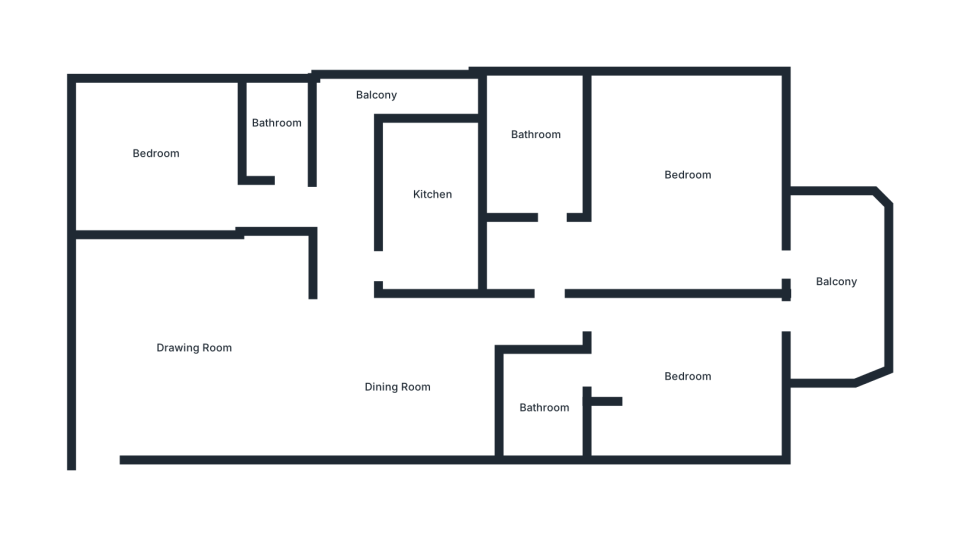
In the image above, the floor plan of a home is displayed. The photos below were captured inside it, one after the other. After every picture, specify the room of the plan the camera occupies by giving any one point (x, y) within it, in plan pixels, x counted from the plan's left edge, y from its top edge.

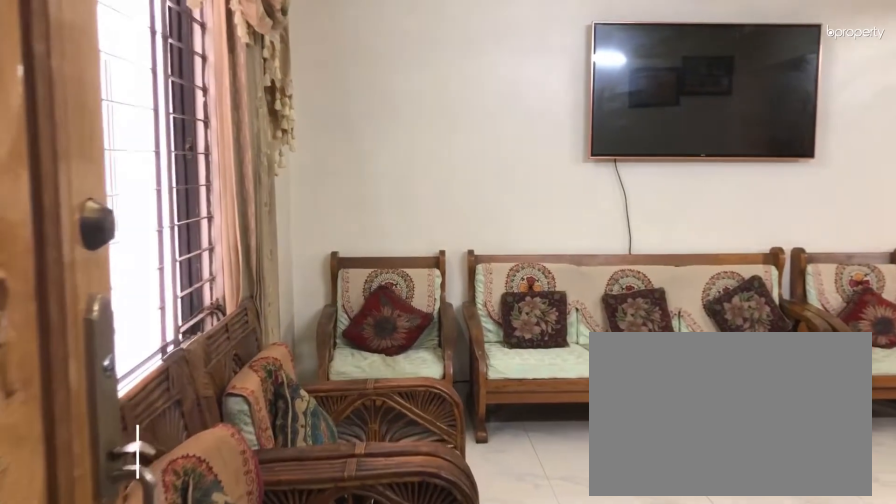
(143, 345)
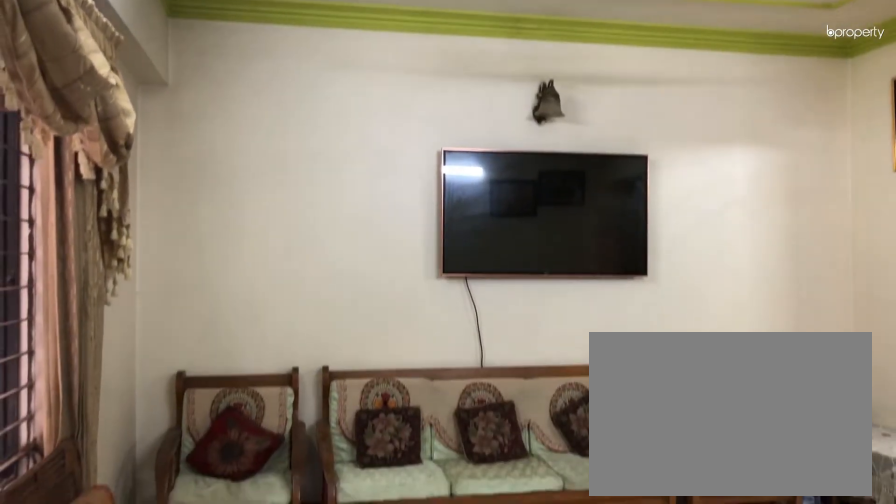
(196, 343)
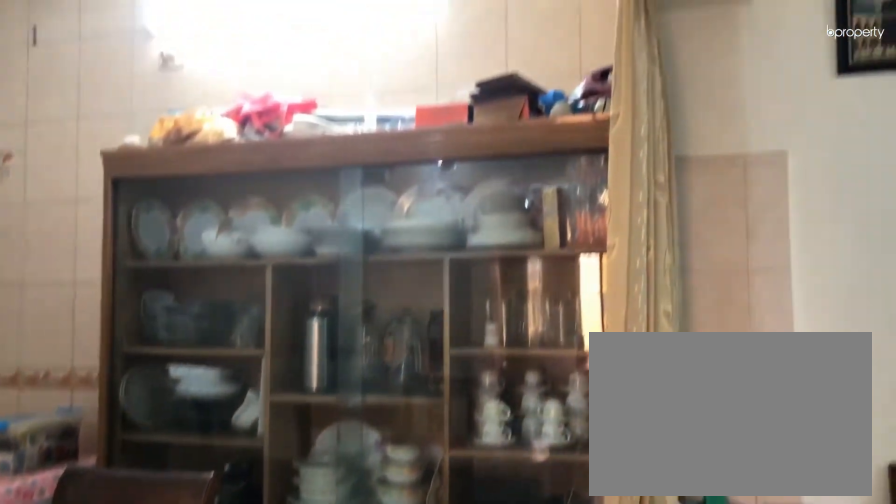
(403, 383)
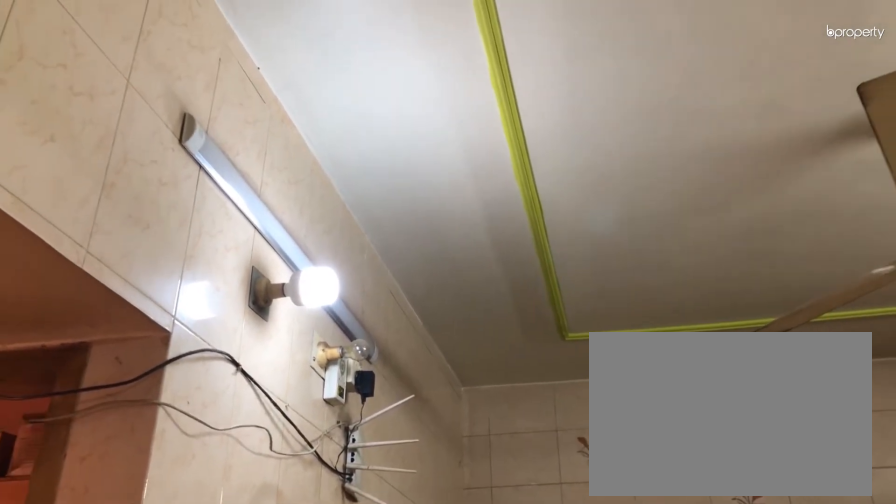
(403, 383)
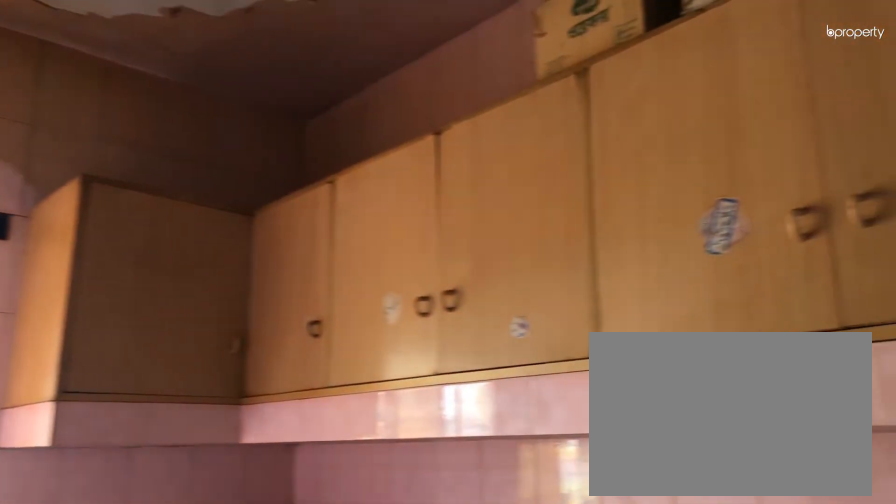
(428, 196)
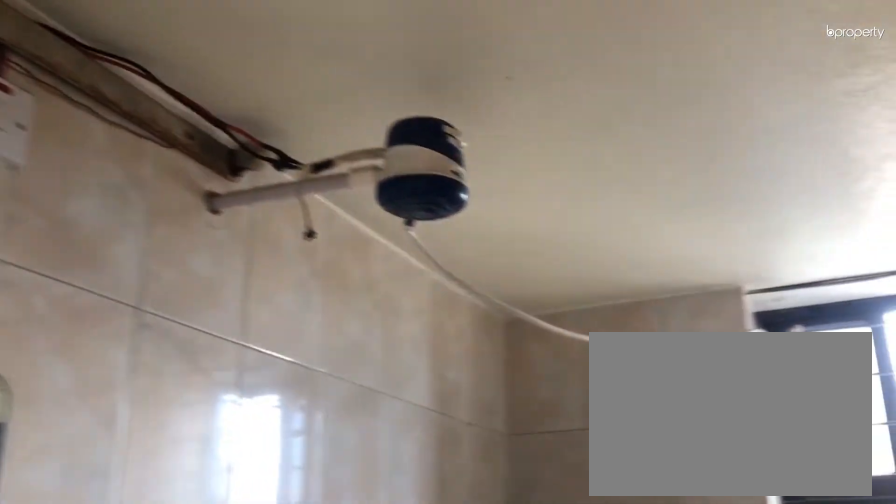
(274, 129)
